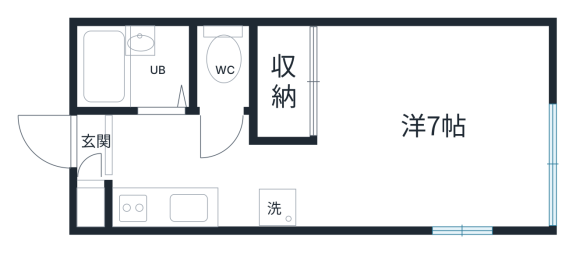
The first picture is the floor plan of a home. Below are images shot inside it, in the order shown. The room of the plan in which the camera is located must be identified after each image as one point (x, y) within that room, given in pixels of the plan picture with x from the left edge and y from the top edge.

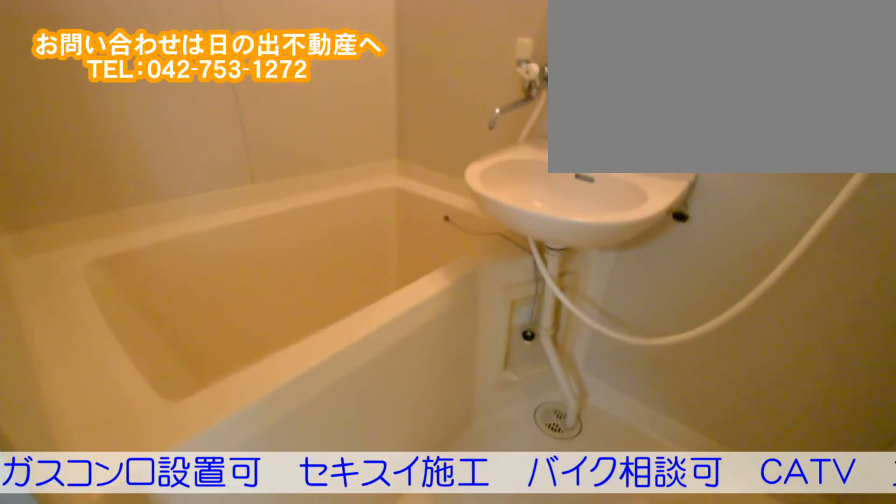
(128, 75)
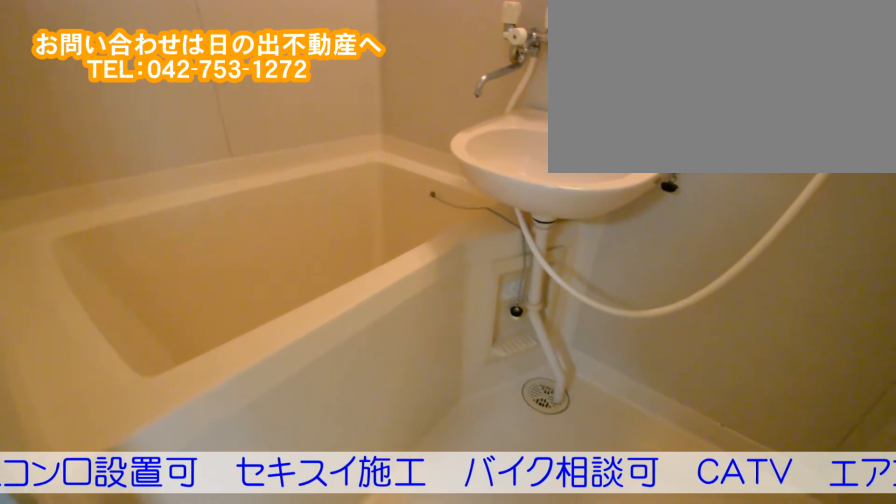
(128, 75)
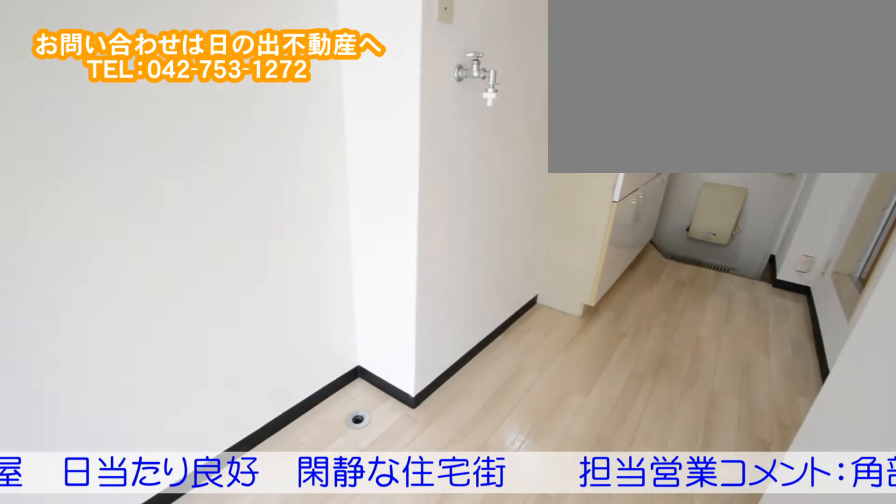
(187, 148)
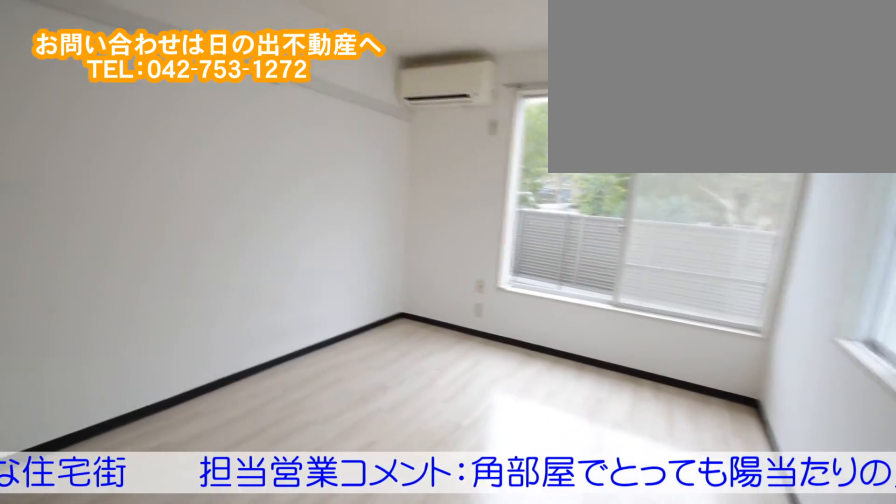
(441, 81)
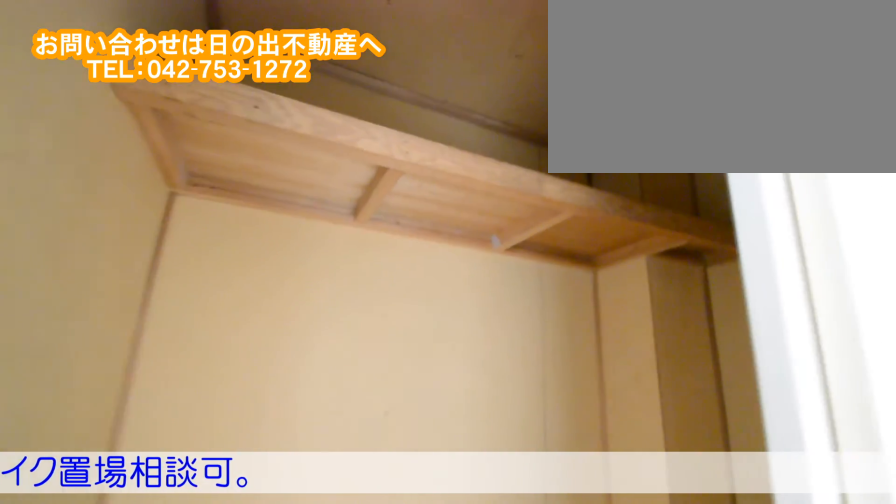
(440, 81)
